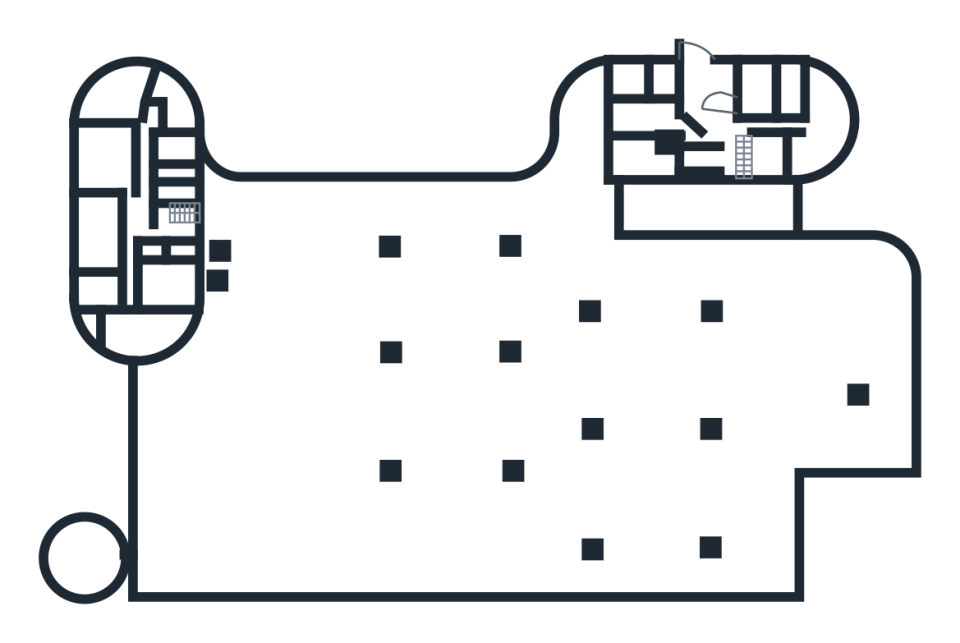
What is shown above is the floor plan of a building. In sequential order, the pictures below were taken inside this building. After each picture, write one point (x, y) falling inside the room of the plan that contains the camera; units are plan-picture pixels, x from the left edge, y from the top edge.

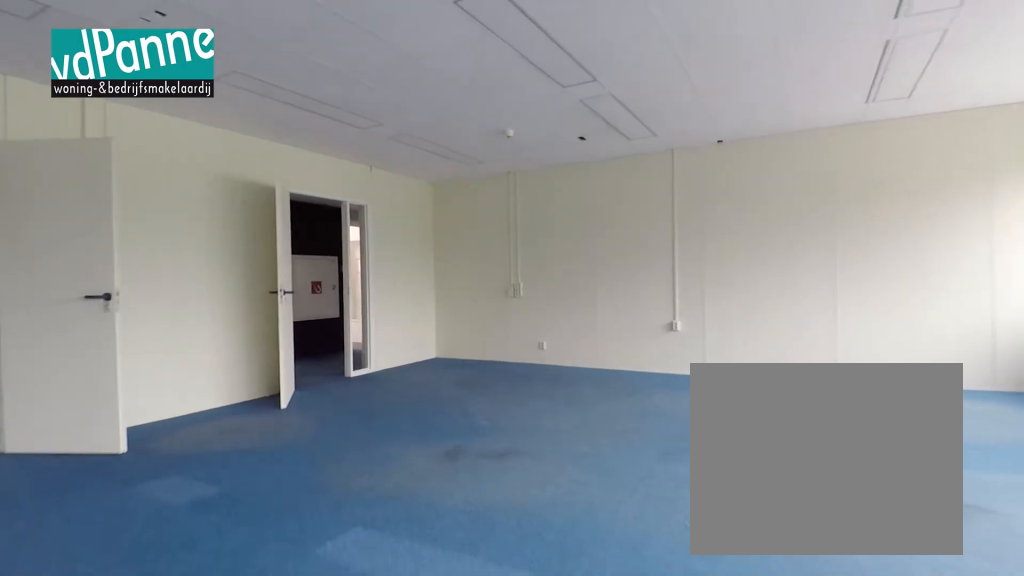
(105, 157)
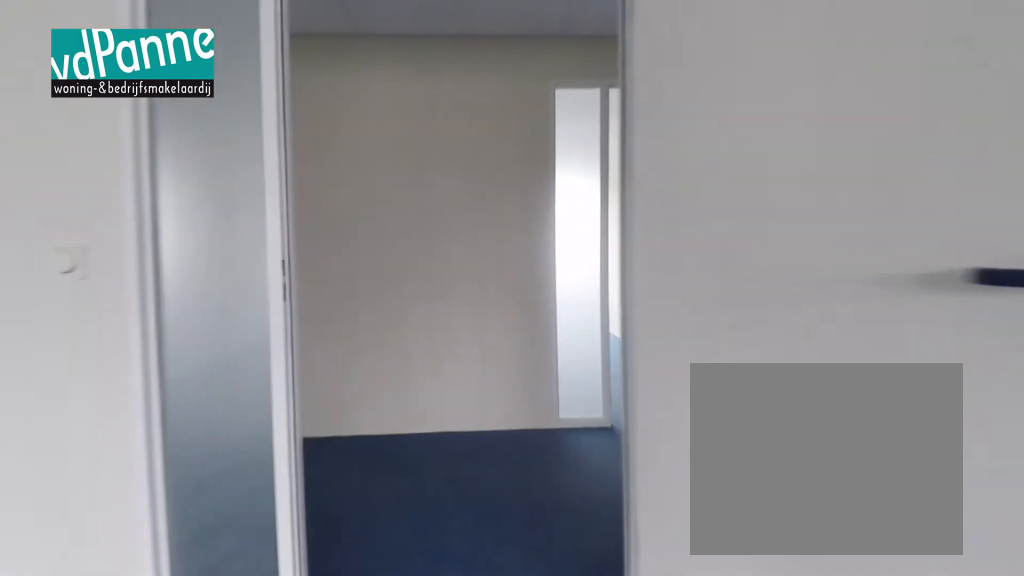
(105, 157)
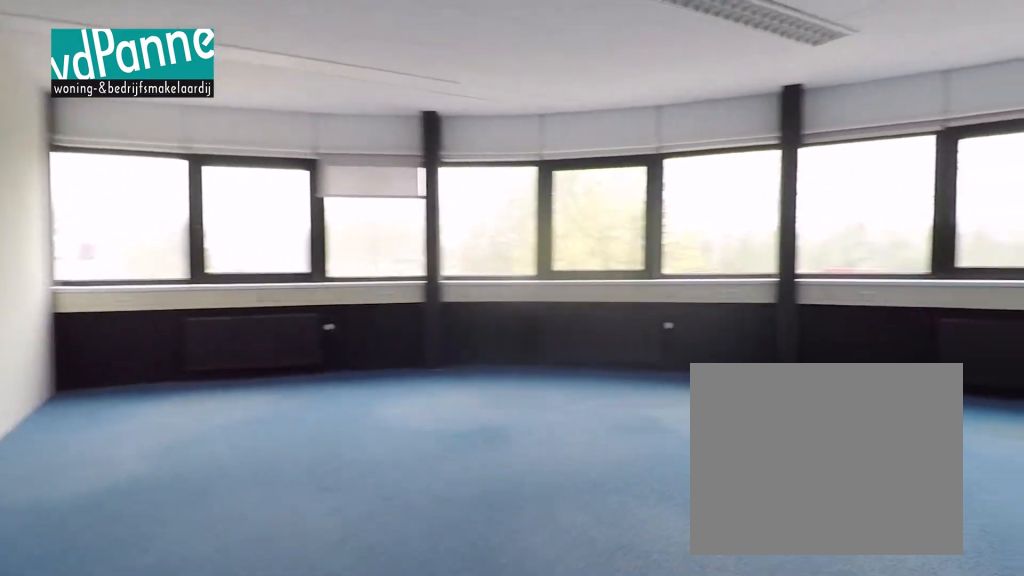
(117, 94)
